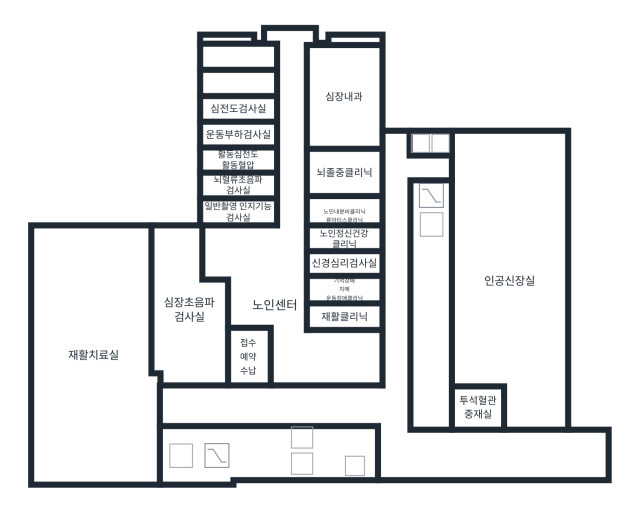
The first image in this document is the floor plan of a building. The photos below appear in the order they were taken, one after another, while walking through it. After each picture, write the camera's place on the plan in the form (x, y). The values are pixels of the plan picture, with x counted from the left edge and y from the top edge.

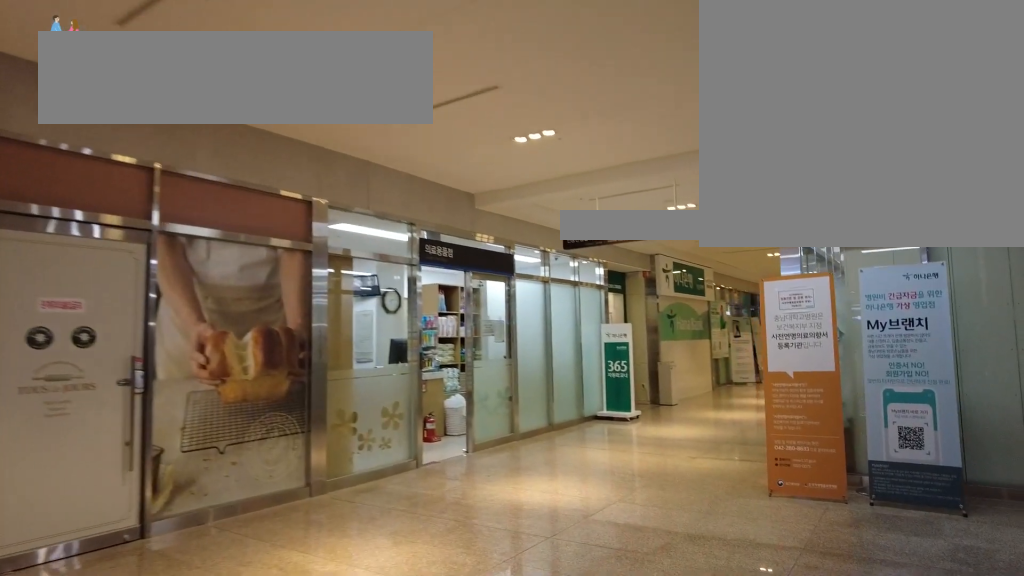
(594, 459)
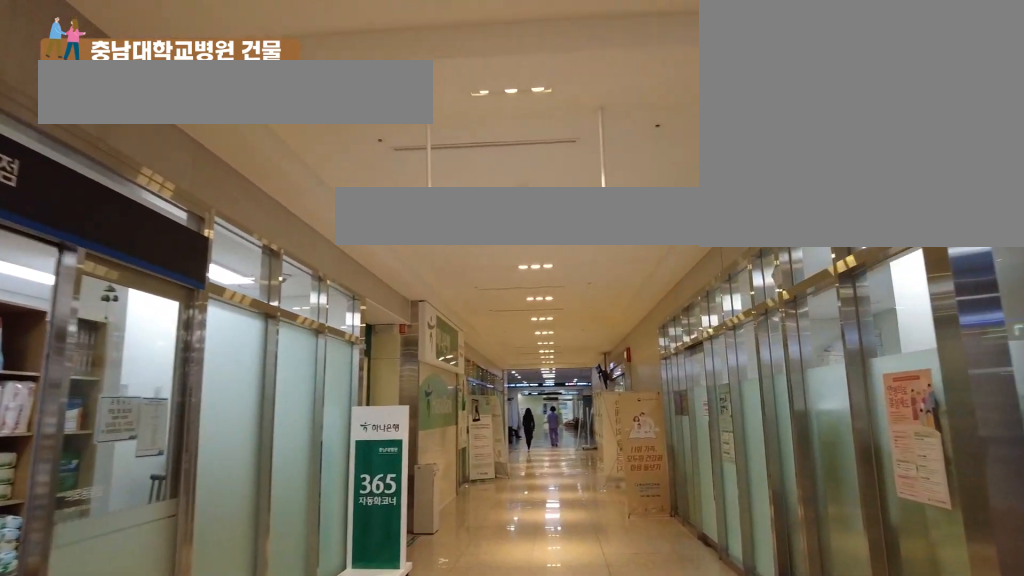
(561, 459)
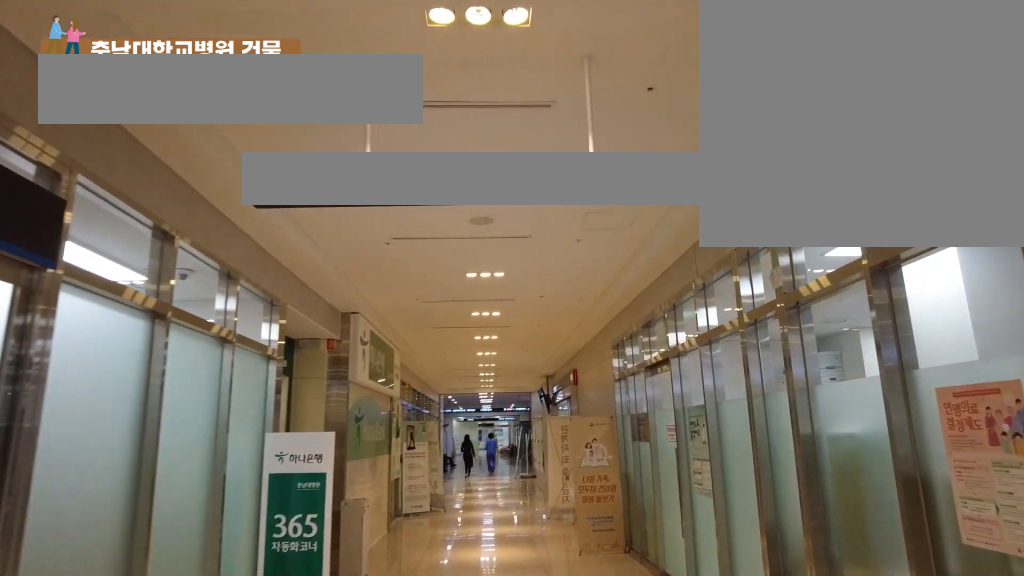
(554, 459)
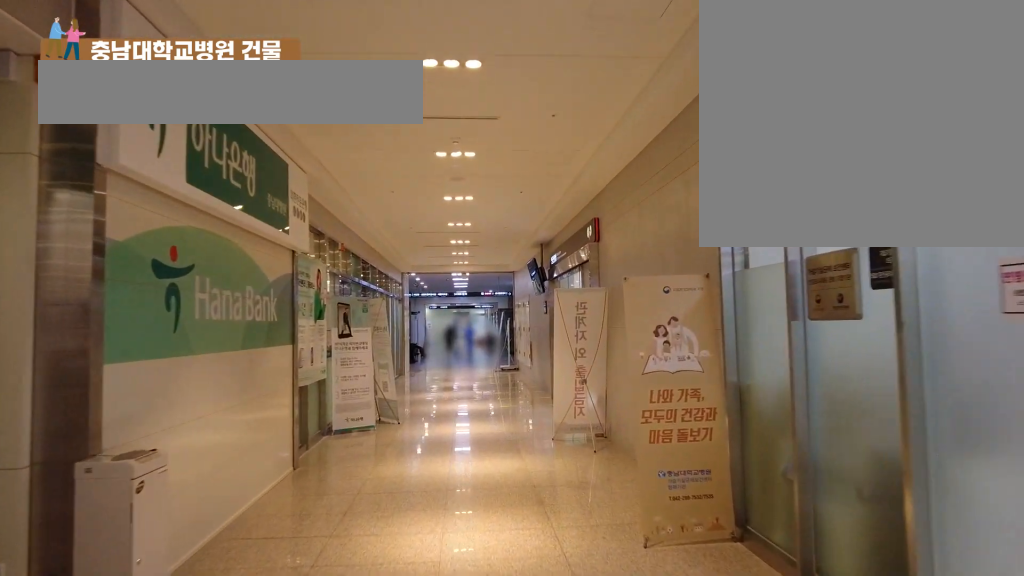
(511, 458)
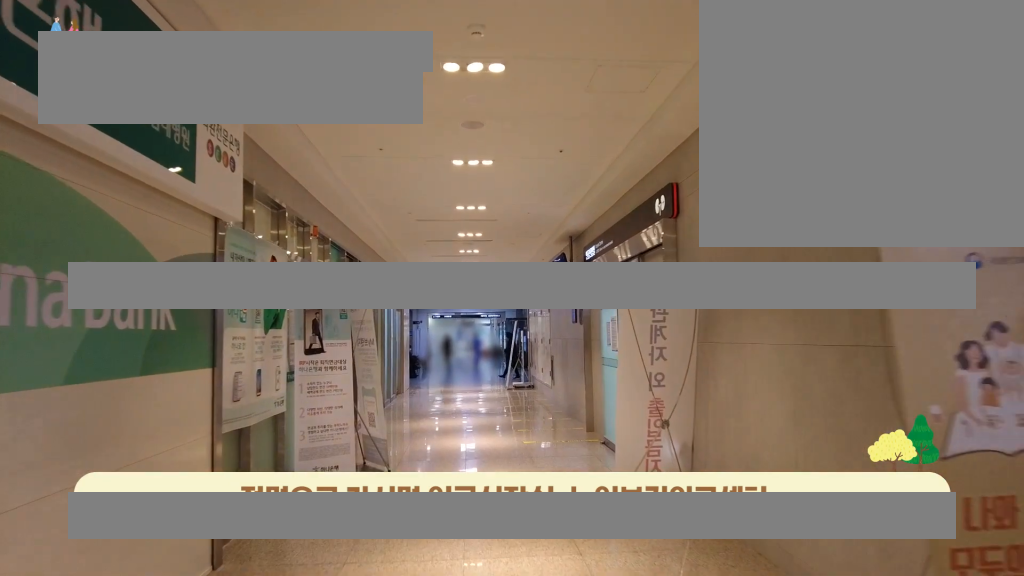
(494, 458)
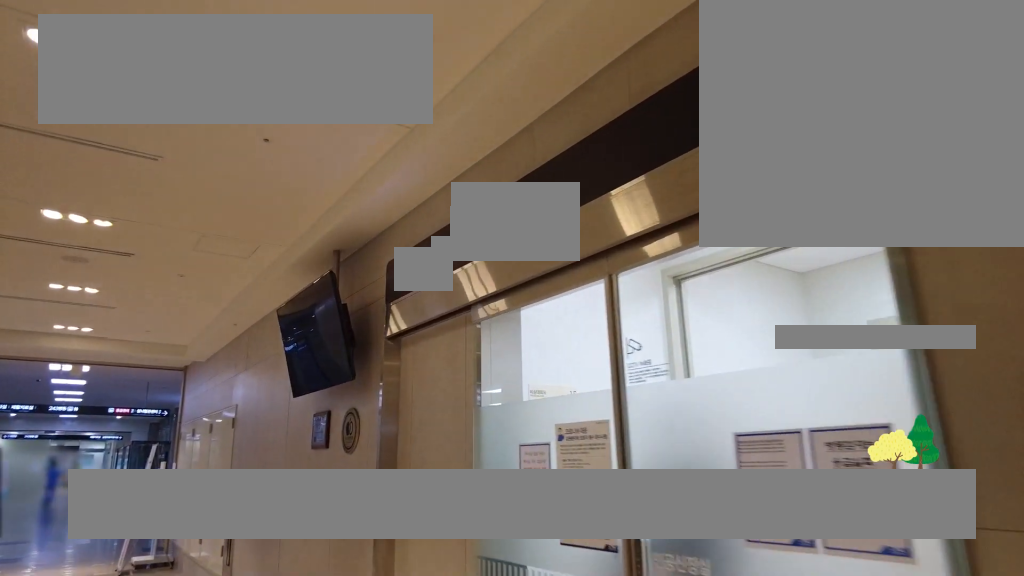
(452, 457)
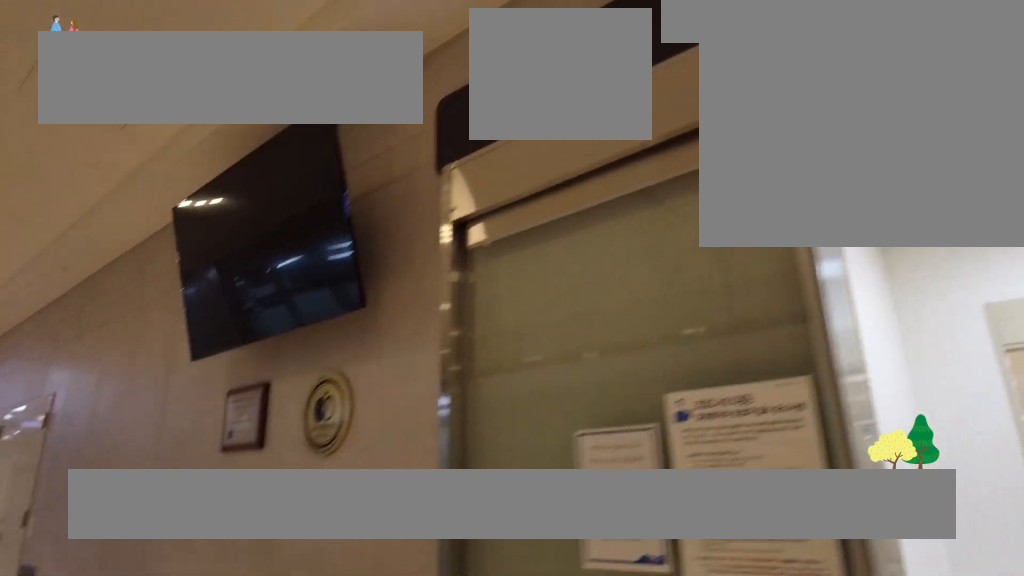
(431, 457)
